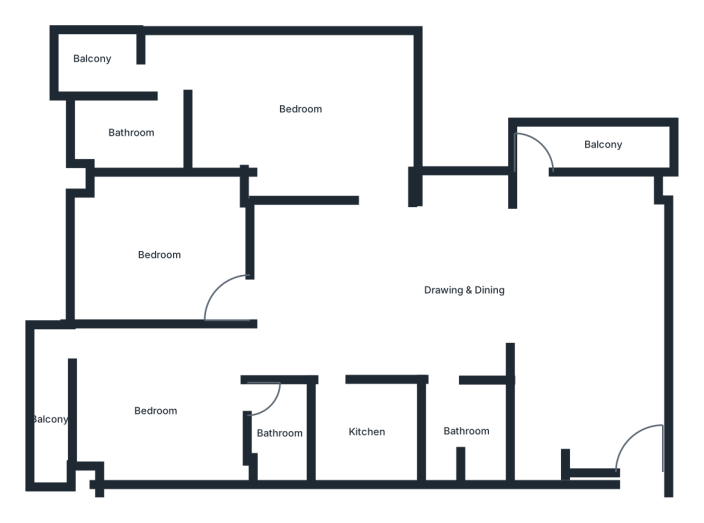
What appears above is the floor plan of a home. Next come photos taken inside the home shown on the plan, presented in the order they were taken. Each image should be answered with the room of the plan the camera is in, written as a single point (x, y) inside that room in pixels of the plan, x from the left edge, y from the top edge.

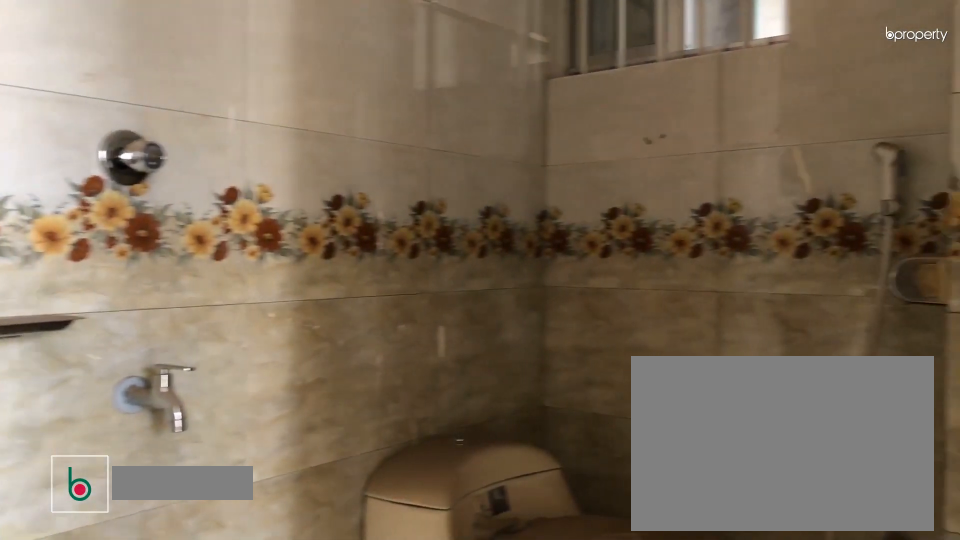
(279, 430)
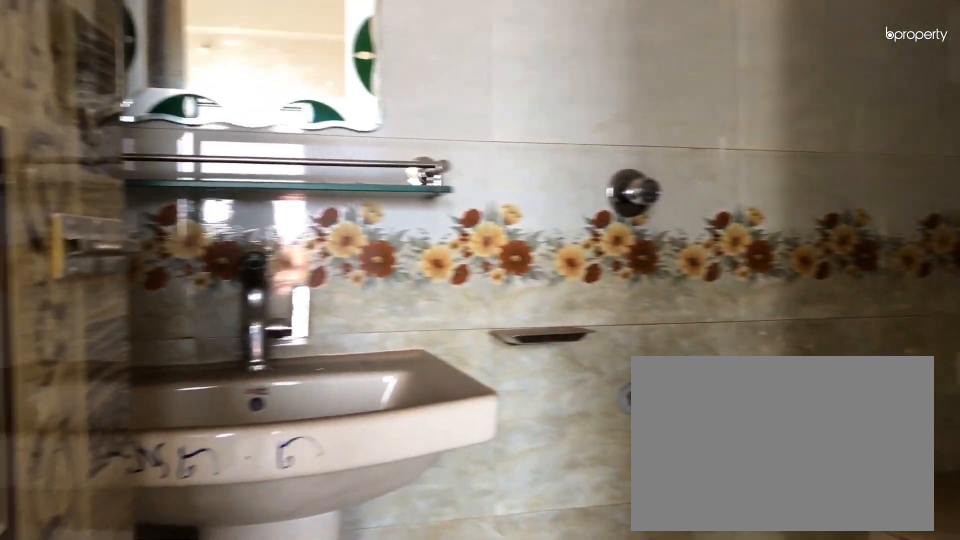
(279, 430)
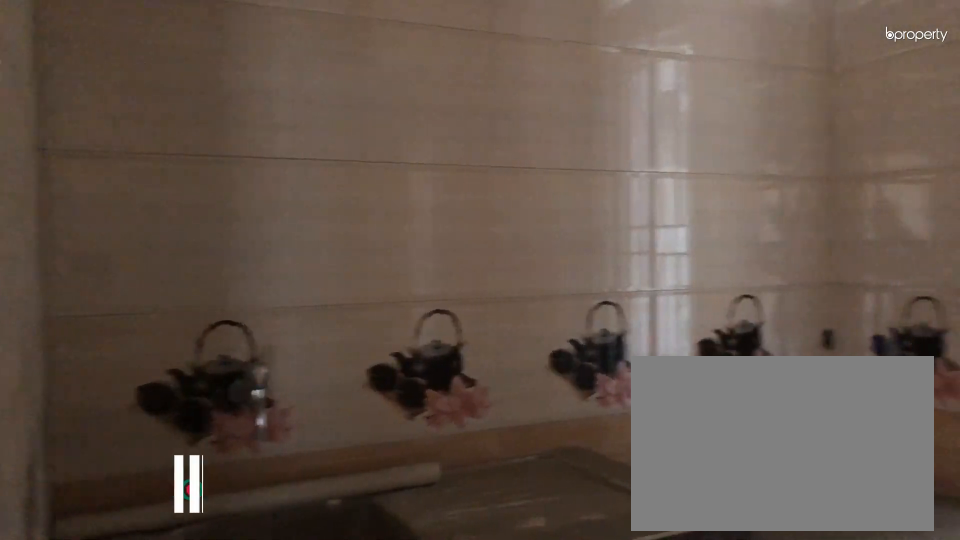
(369, 432)
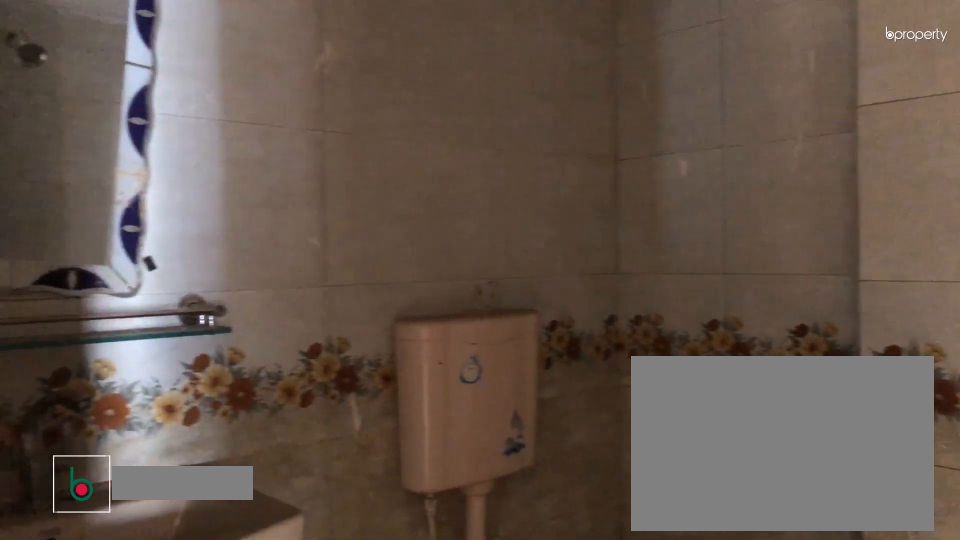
(465, 422)
